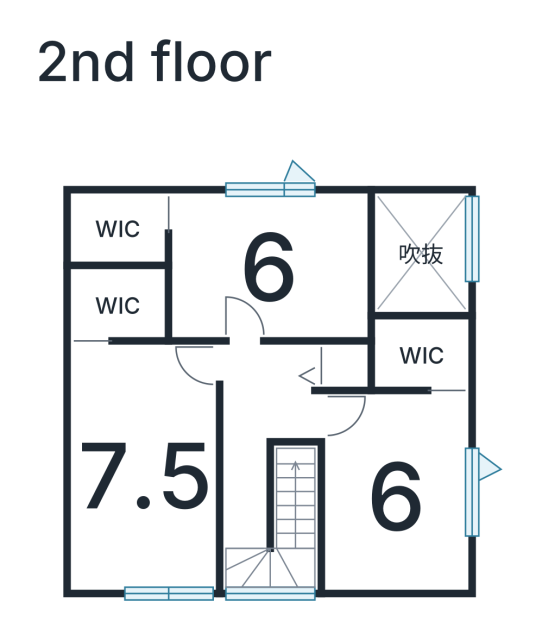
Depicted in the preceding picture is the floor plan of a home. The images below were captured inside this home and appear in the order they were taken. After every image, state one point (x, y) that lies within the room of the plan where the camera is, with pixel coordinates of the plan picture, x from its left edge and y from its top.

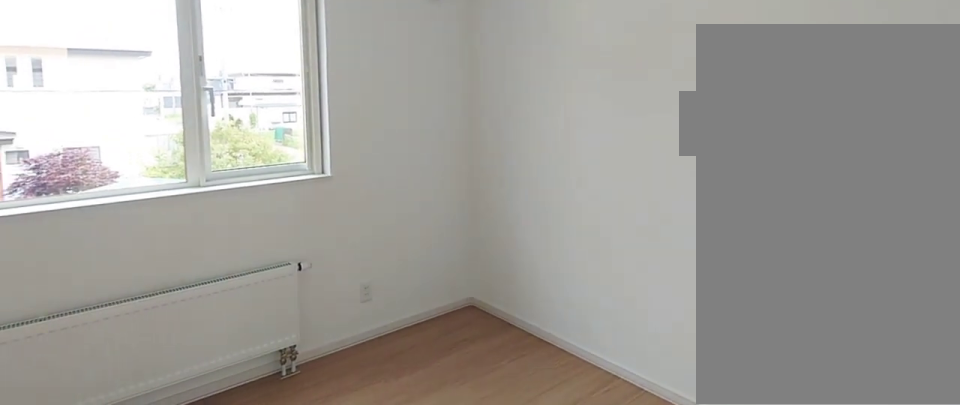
(271, 272)
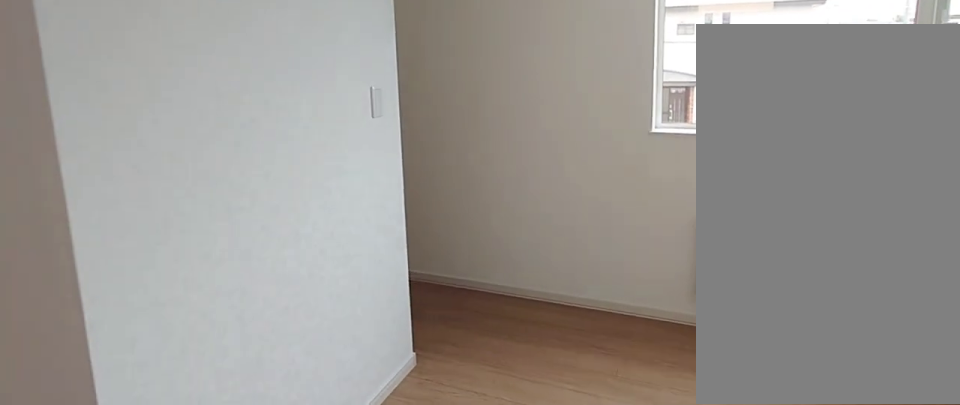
(271, 272)
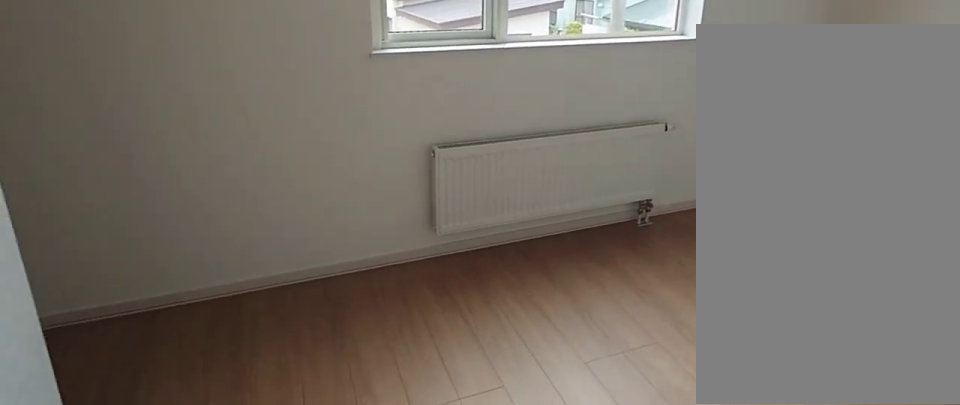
(394, 505)
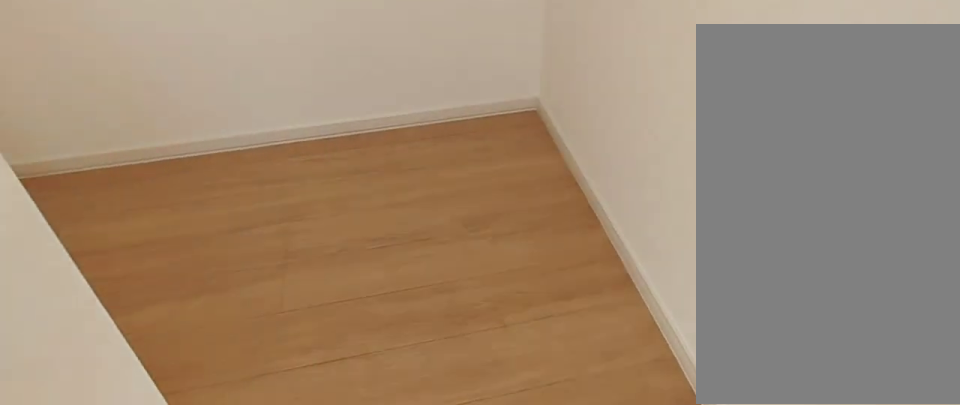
(426, 356)
